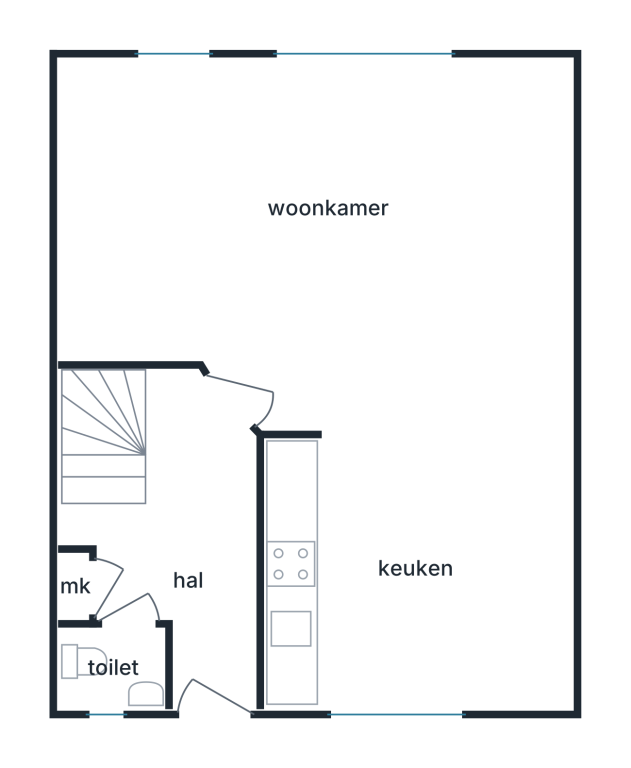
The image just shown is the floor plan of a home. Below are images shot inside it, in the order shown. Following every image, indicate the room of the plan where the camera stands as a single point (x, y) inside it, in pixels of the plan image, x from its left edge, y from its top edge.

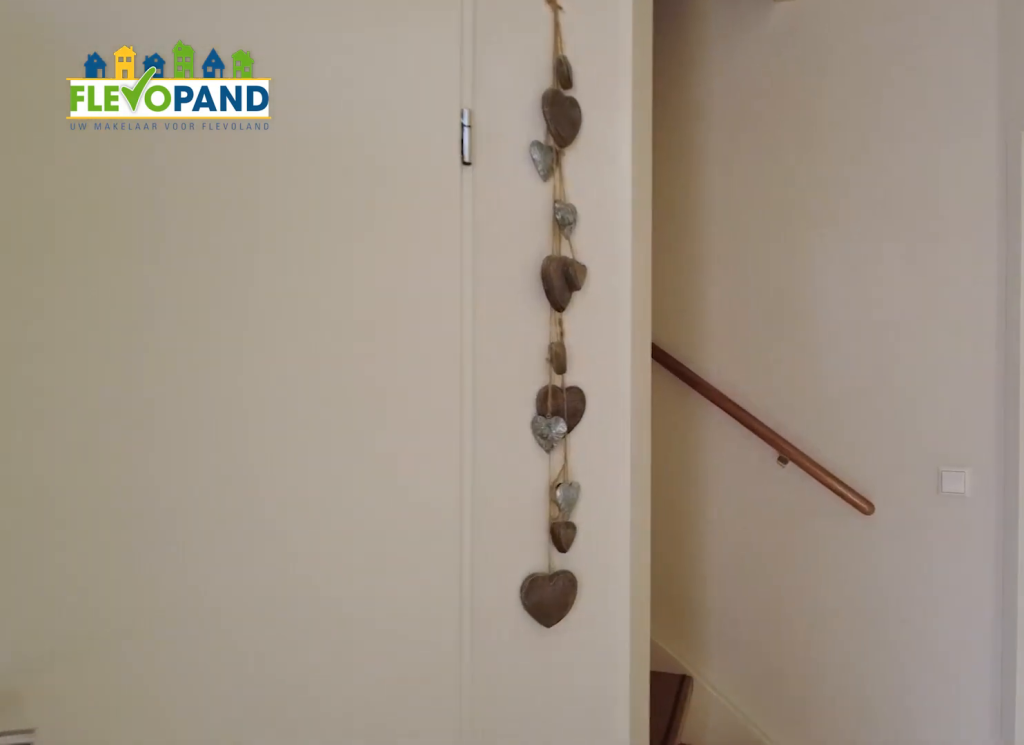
(187, 543)
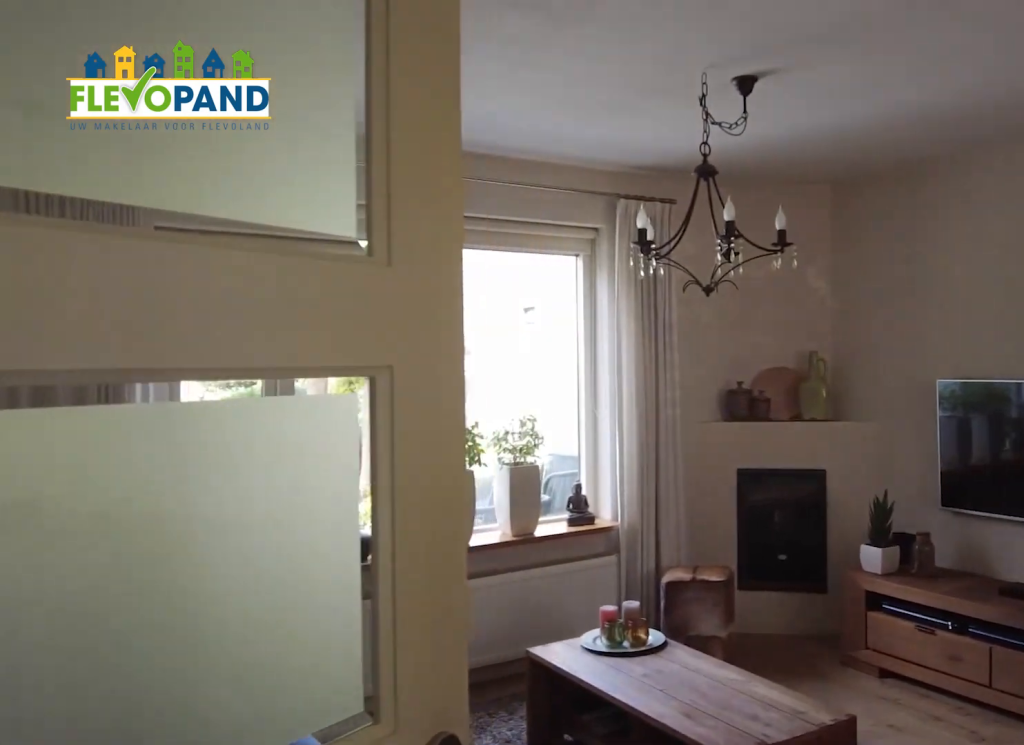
(209, 142)
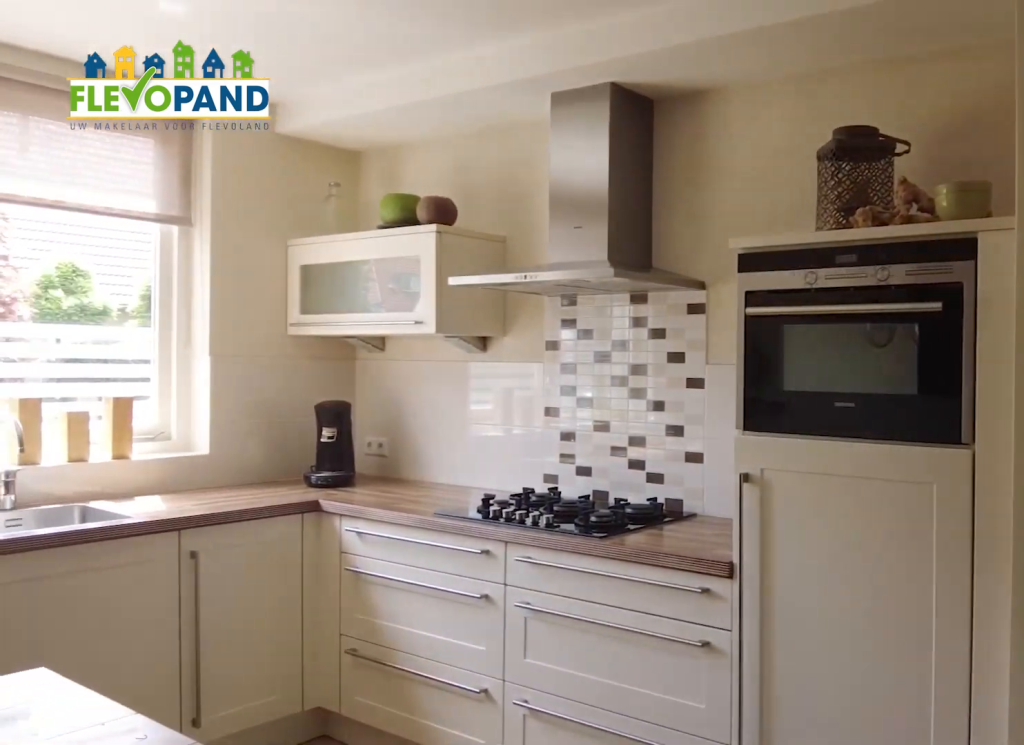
(416, 572)
